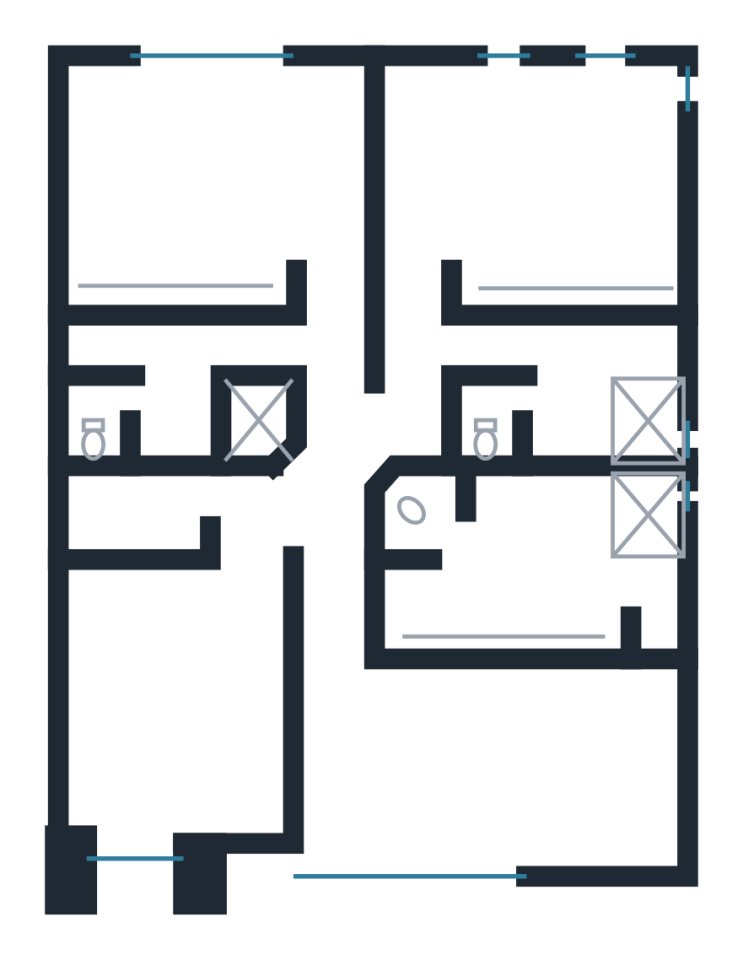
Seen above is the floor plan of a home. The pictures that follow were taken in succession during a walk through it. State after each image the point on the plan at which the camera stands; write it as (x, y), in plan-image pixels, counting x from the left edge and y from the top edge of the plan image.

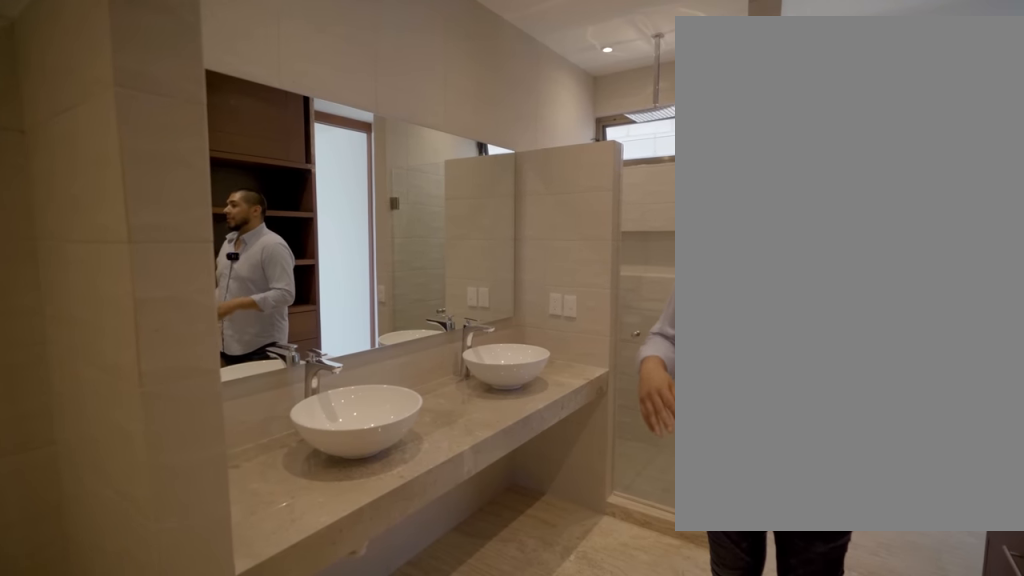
(477, 574)
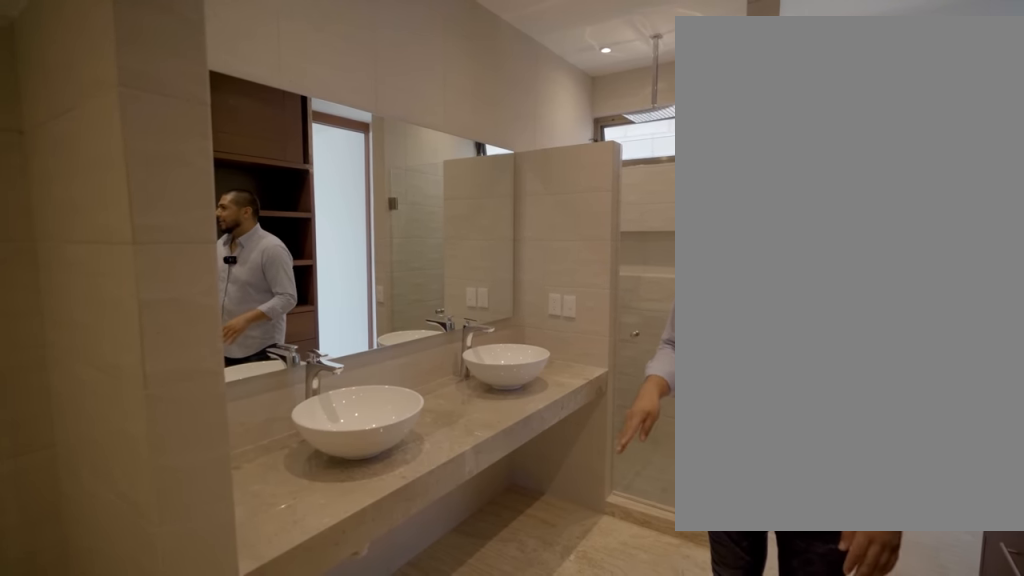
(477, 574)
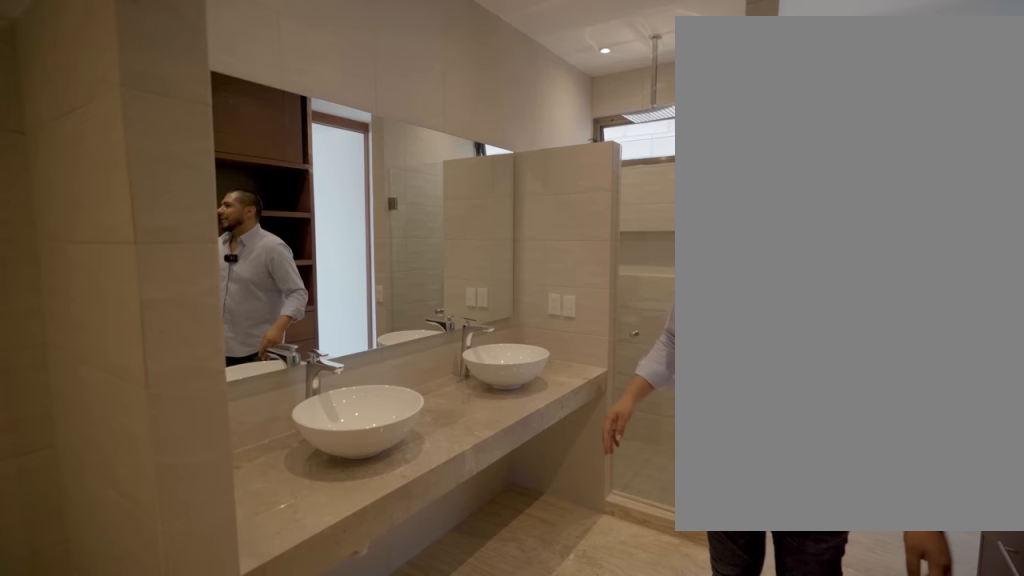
(477, 574)
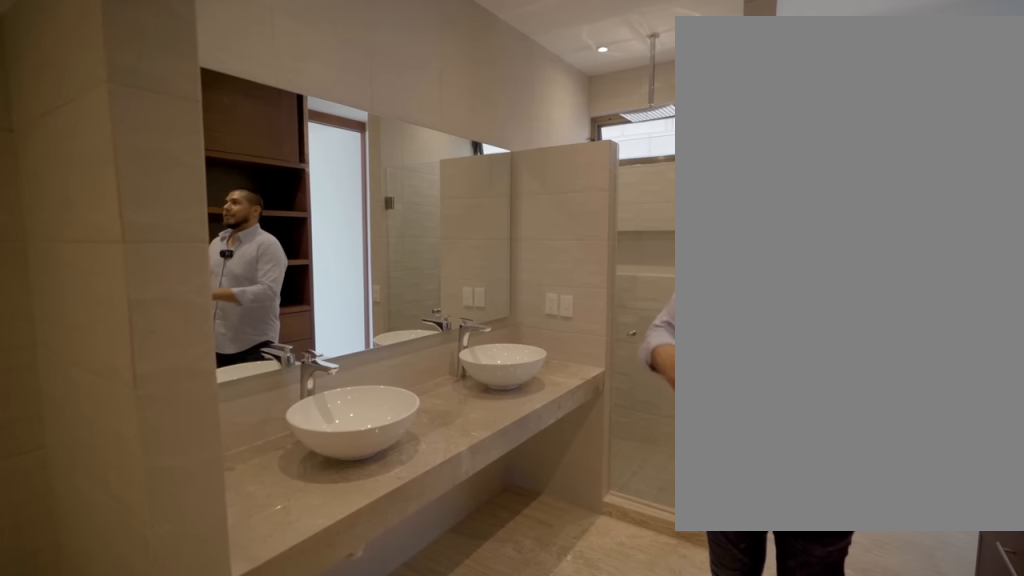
(478, 574)
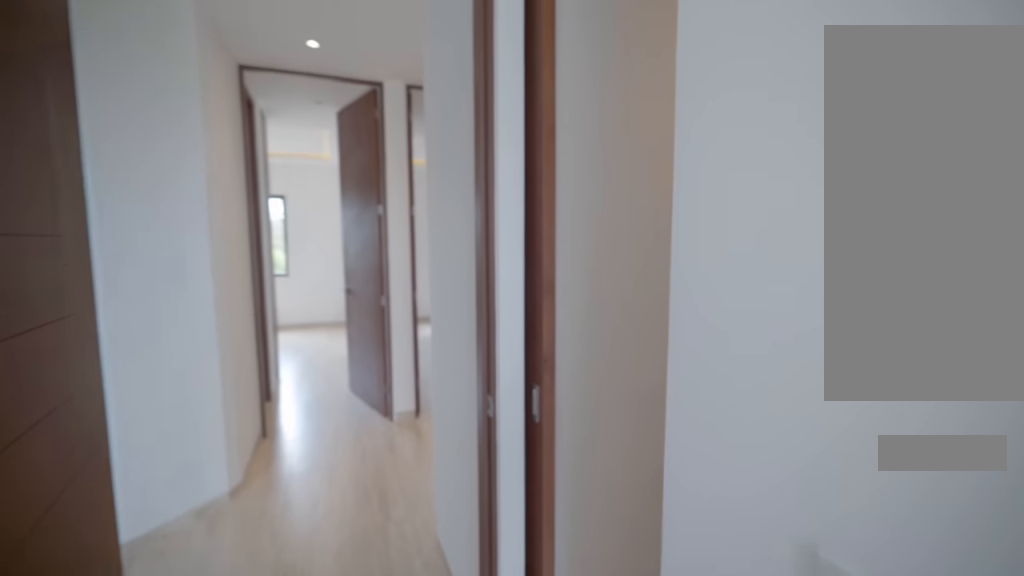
(341, 605)
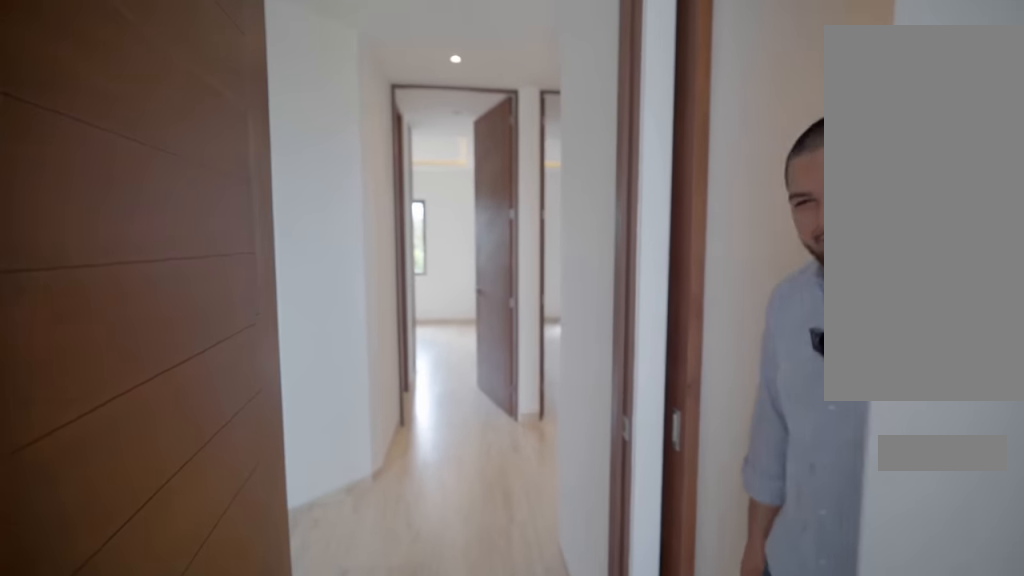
(318, 532)
